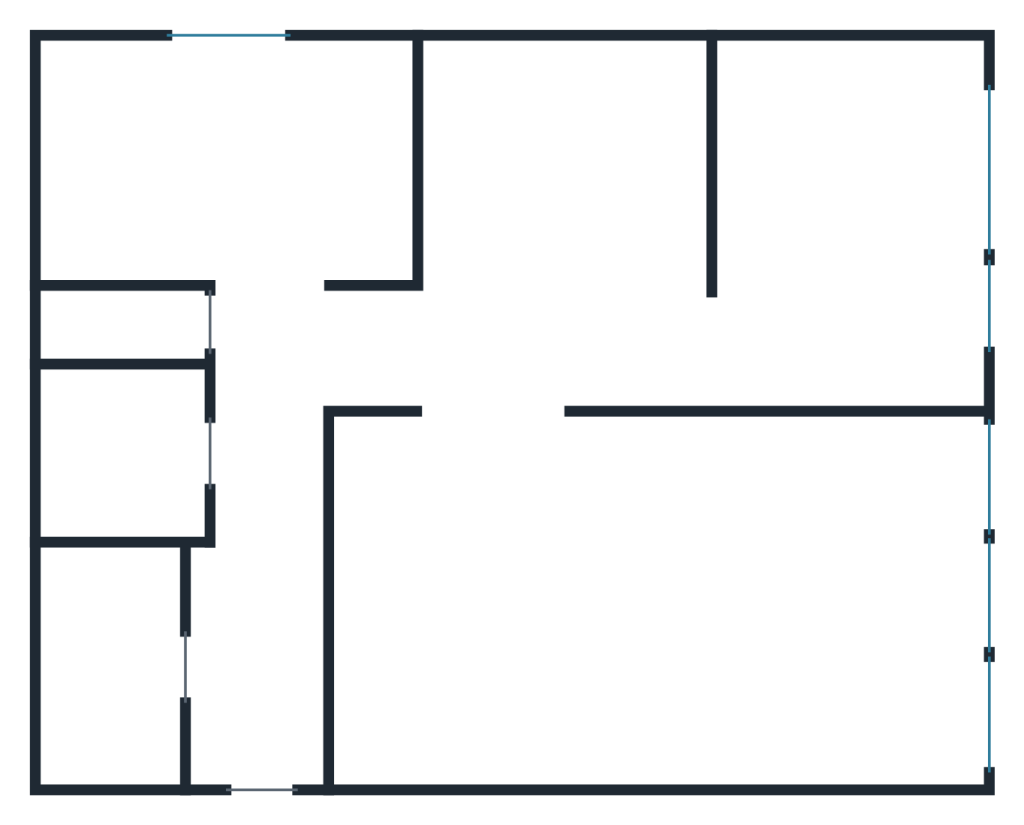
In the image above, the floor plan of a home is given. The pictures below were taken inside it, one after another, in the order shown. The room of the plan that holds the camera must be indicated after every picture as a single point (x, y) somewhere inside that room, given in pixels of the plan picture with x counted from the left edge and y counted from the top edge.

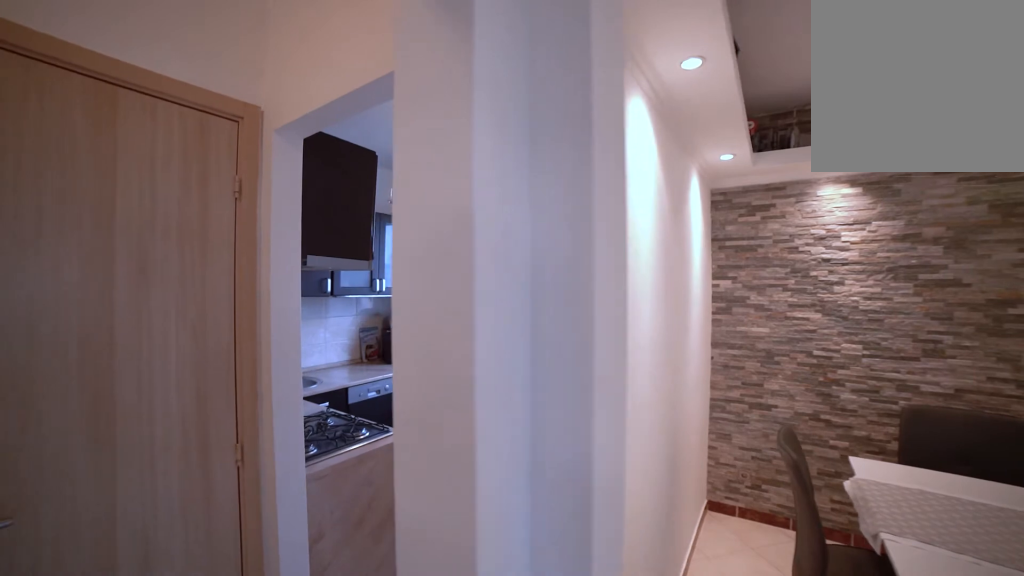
(564, 310)
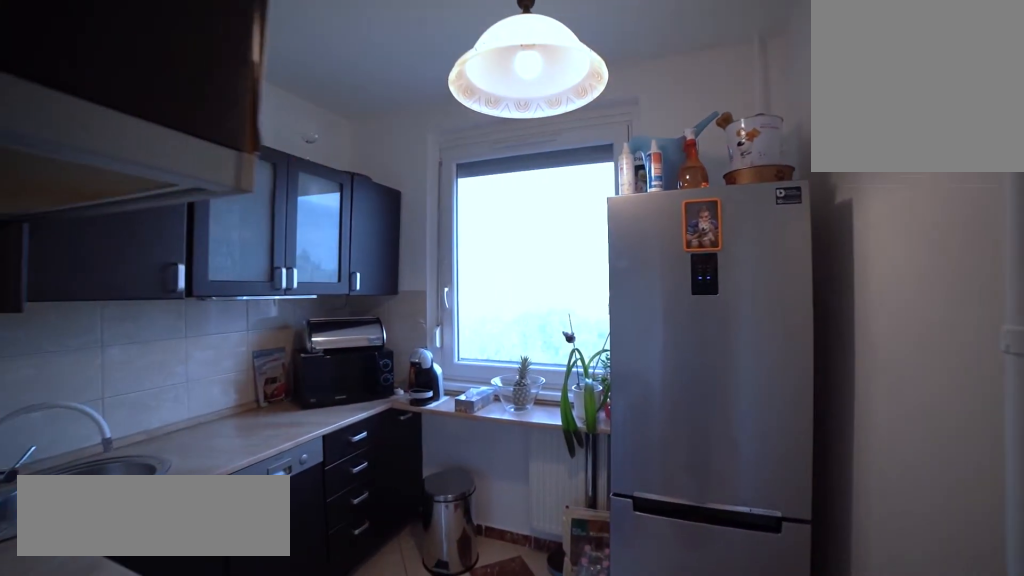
(264, 181)
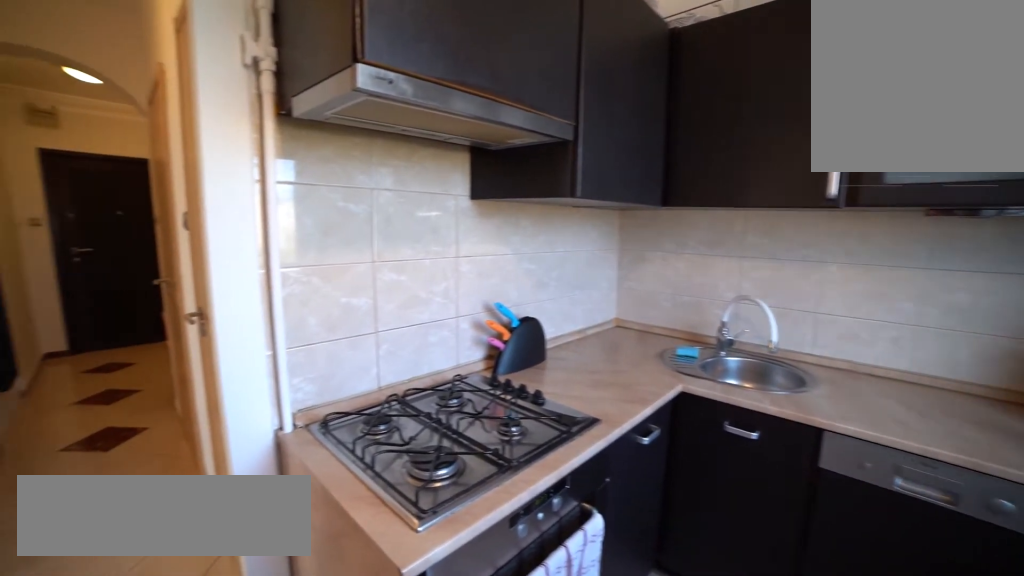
(264, 181)
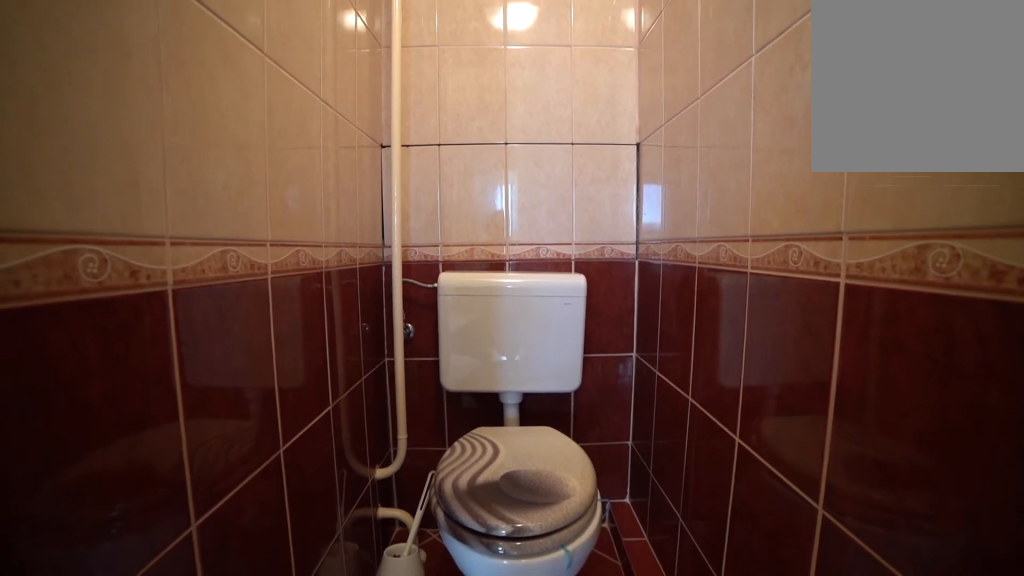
(125, 322)
